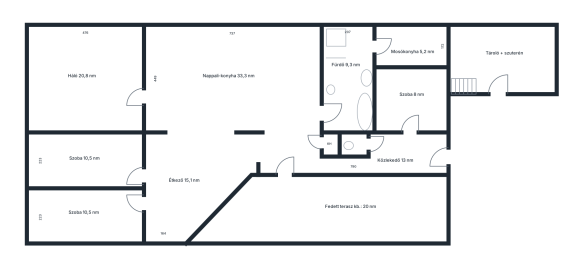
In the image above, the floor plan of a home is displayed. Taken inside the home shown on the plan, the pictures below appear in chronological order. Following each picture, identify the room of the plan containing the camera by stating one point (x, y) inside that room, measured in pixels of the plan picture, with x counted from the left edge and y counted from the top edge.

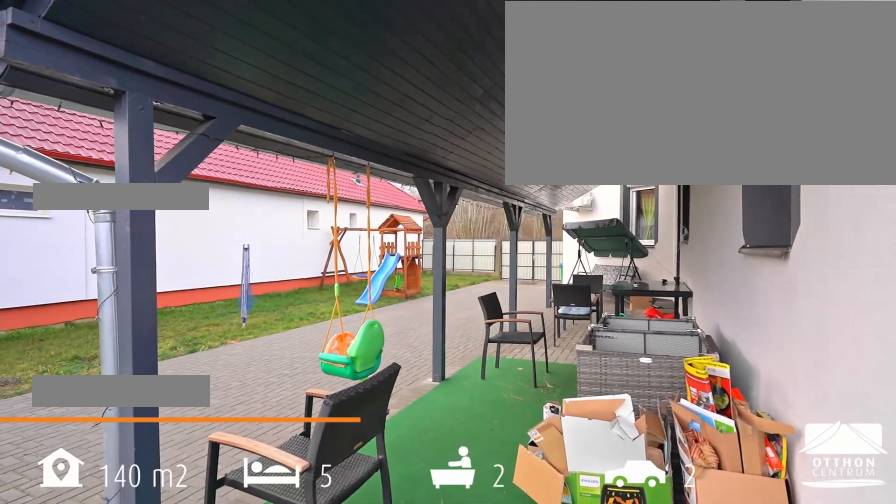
(347, 208)
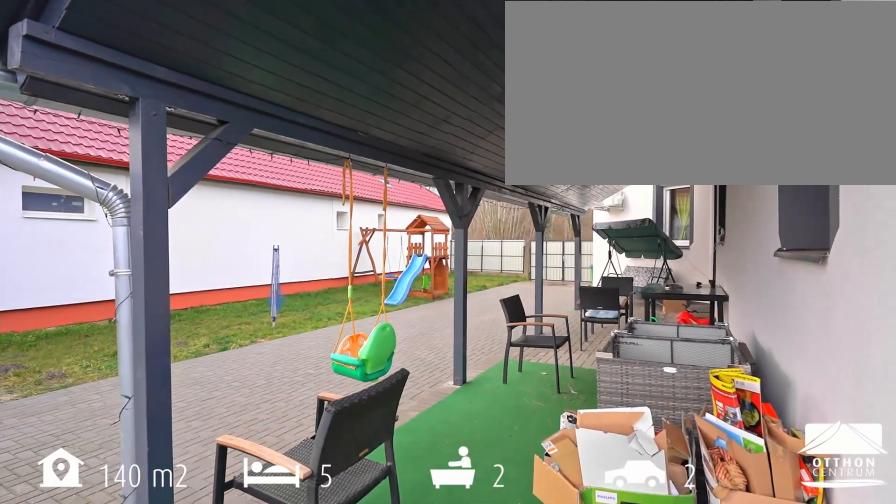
(347, 208)
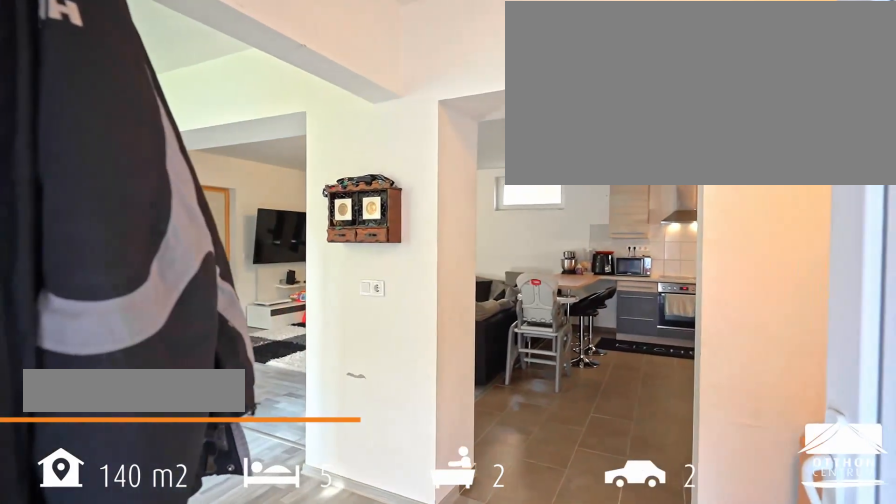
(351, 165)
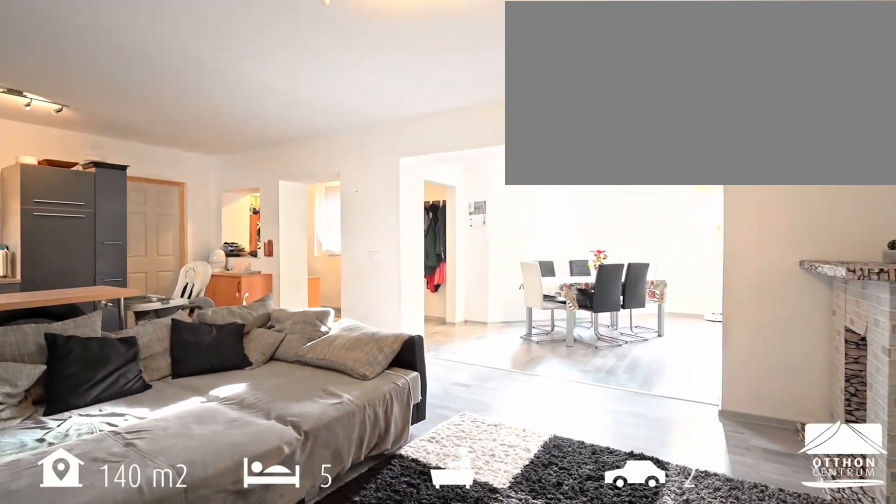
(233, 79)
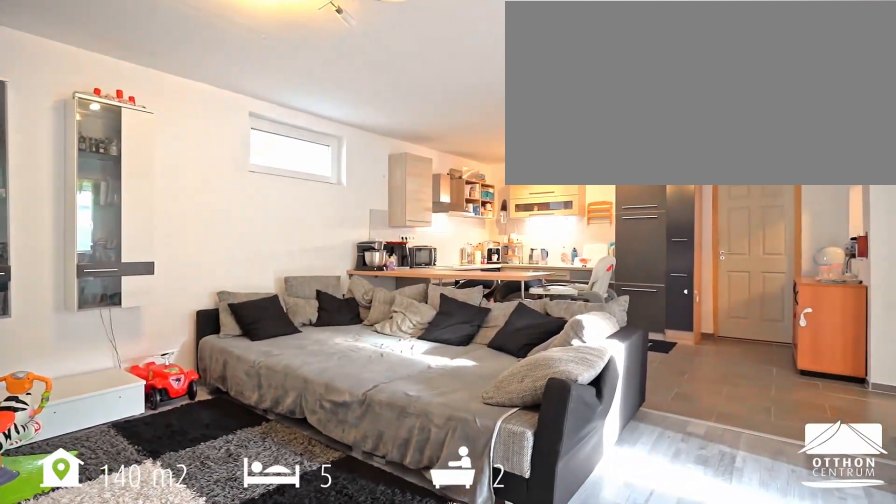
(233, 79)
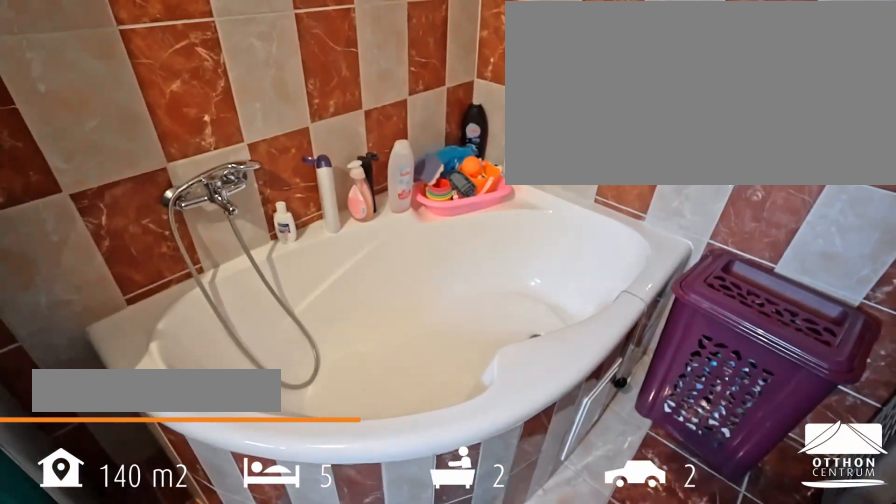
(347, 81)
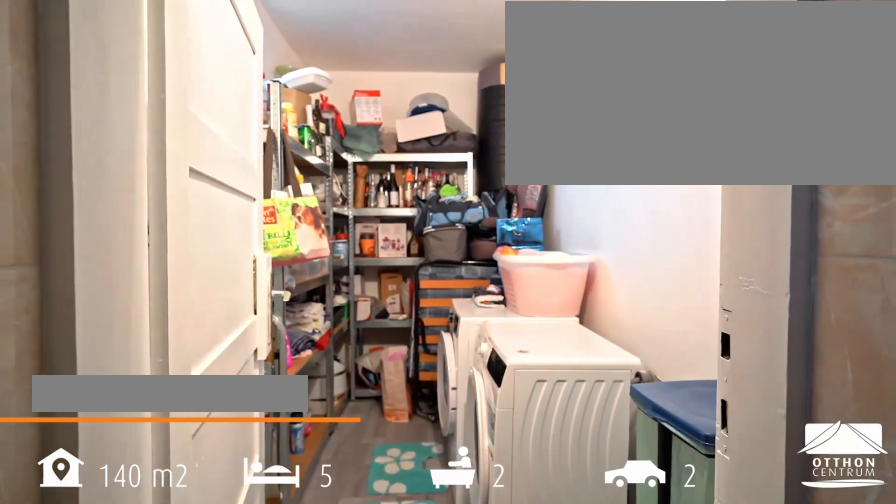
(411, 46)
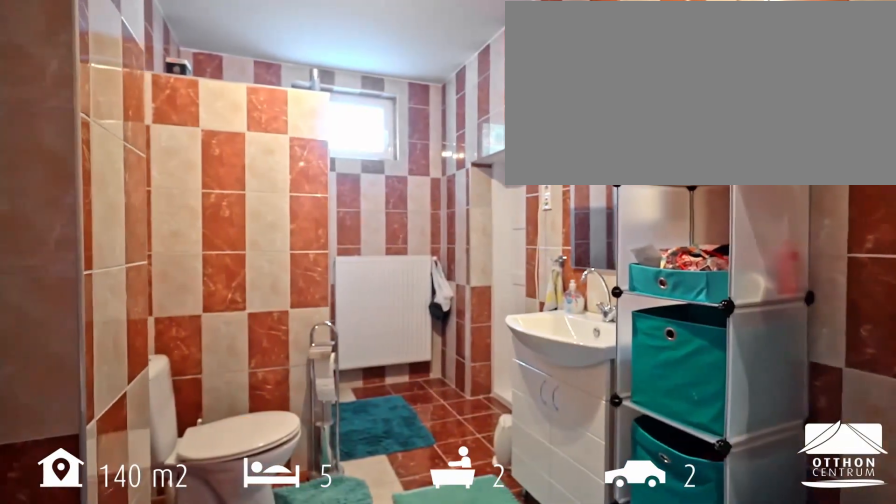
(347, 80)
